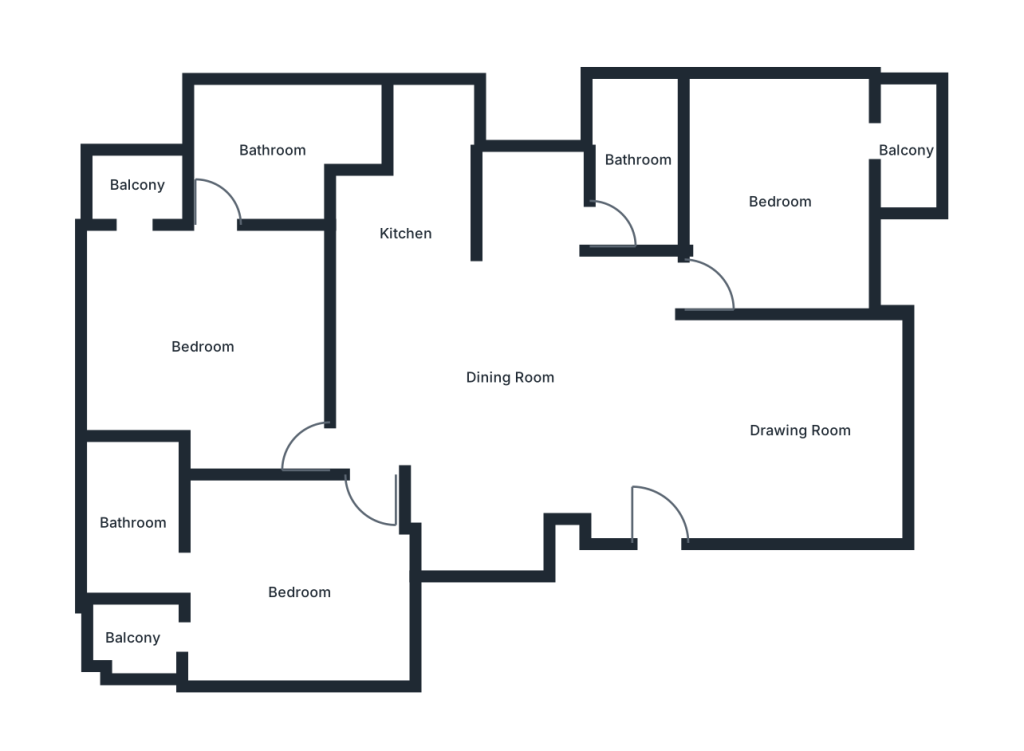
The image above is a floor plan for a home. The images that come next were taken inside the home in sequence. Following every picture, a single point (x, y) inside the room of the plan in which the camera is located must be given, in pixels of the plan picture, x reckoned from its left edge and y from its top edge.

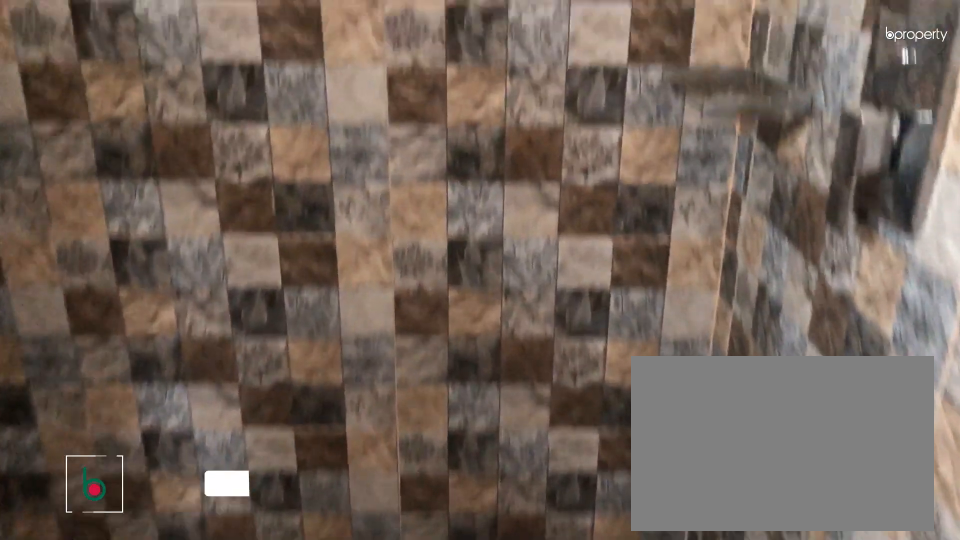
(273, 148)
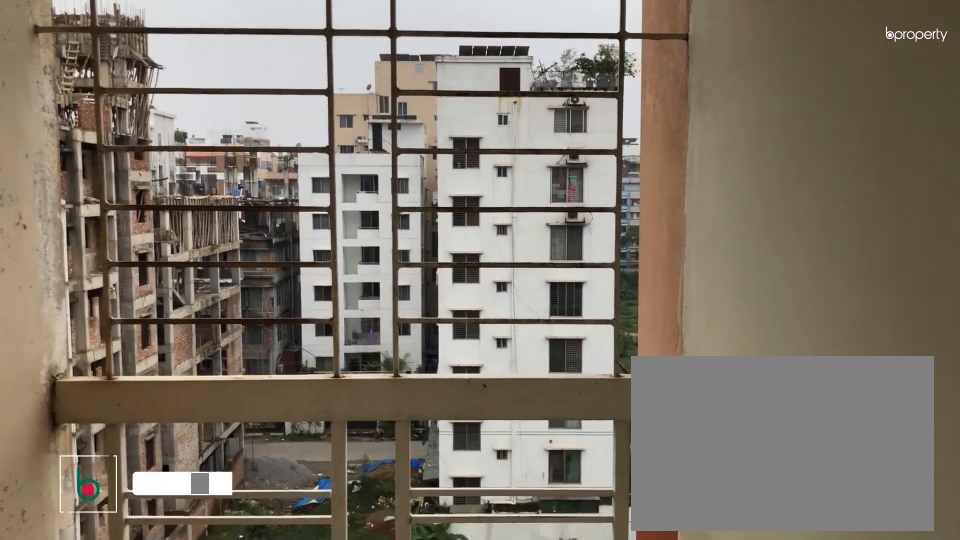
(138, 184)
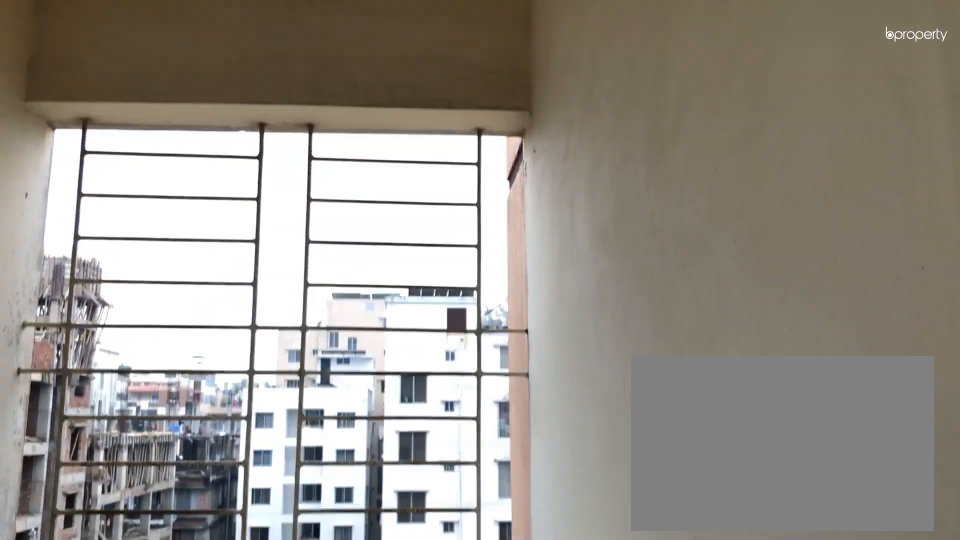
(138, 184)
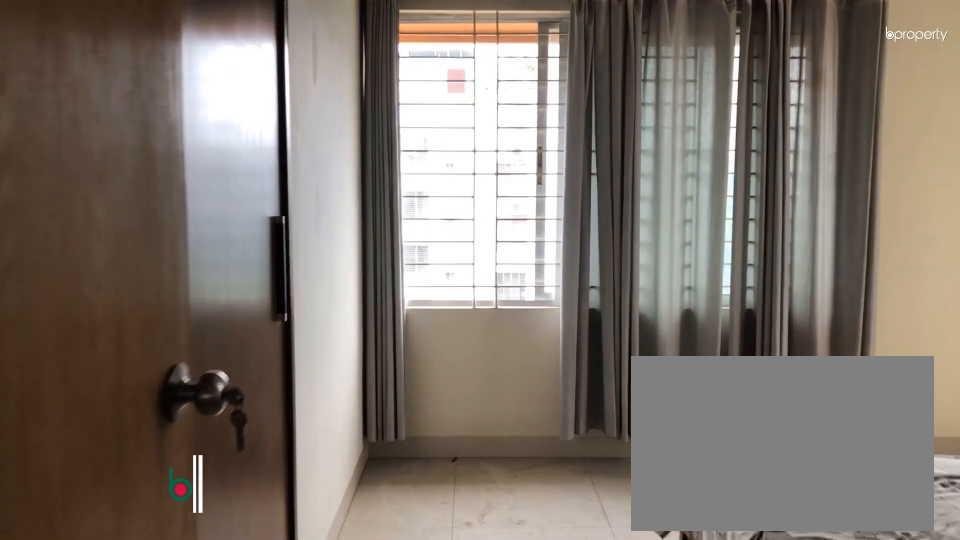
(301, 592)
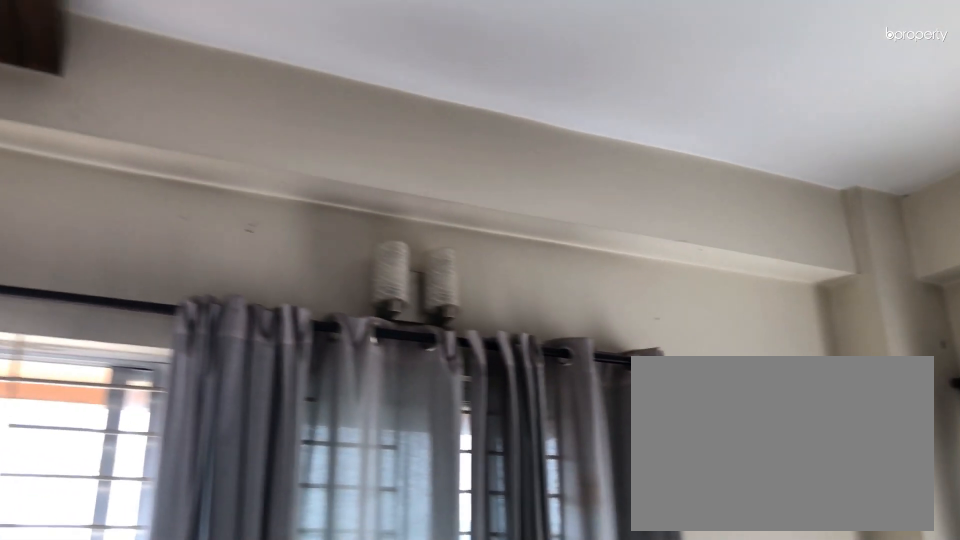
(300, 592)
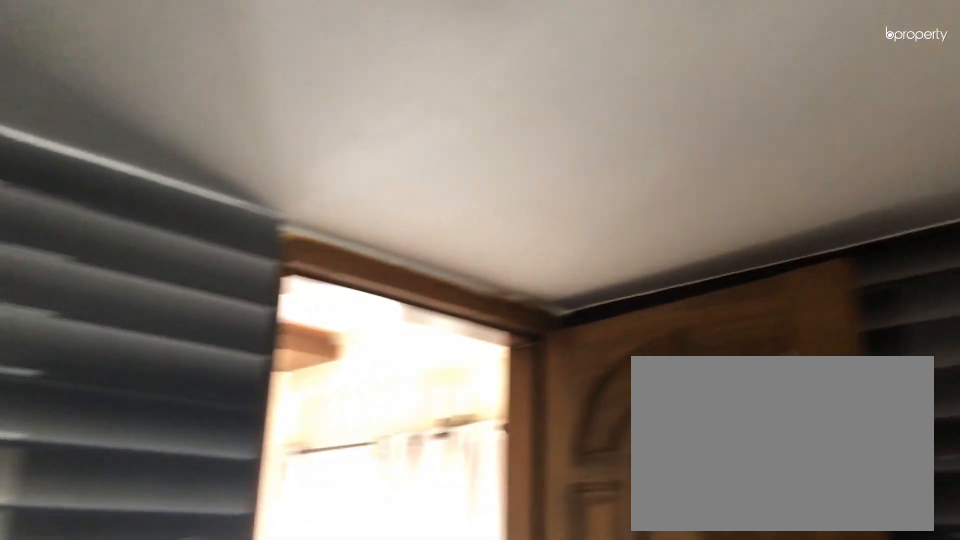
(133, 523)
